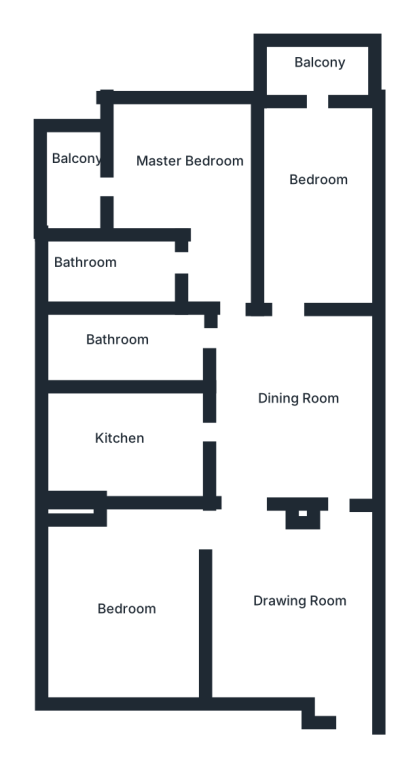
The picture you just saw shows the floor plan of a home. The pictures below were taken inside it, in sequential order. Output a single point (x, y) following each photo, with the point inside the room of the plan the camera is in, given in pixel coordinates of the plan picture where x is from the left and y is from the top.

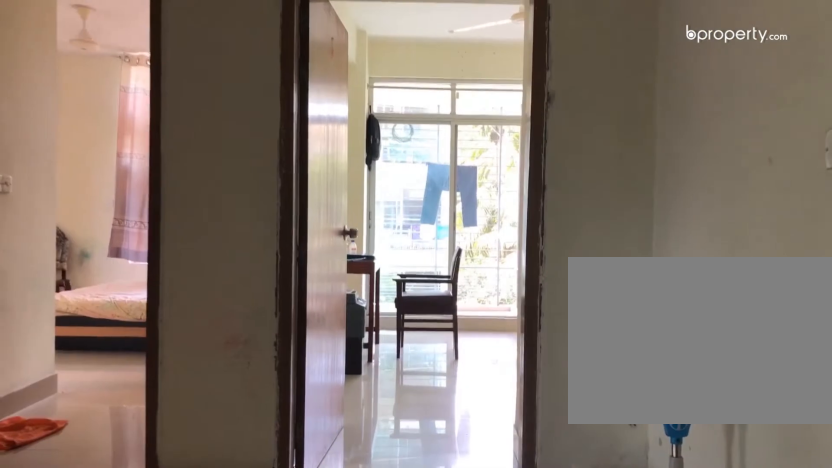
(286, 347)
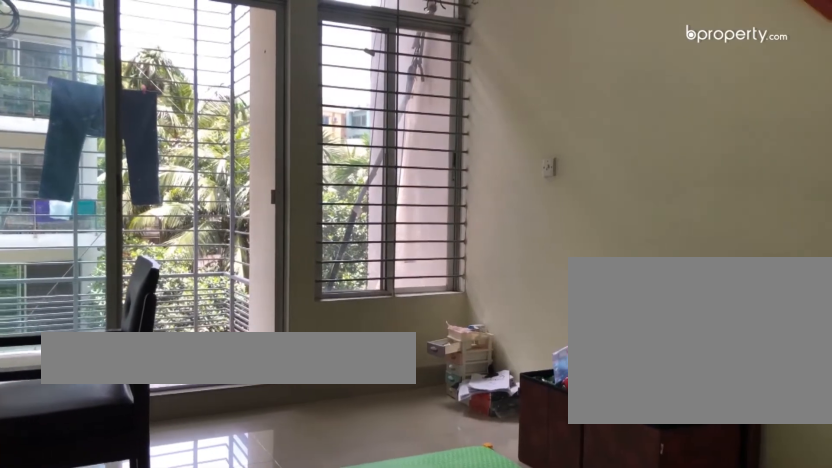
(316, 212)
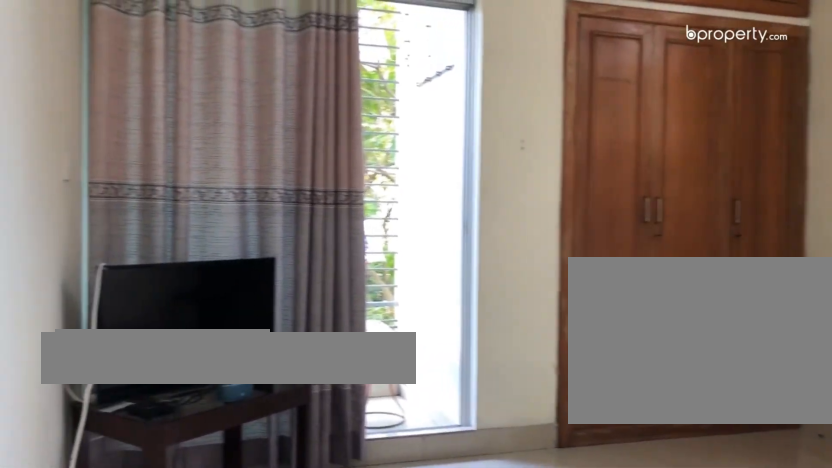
(206, 185)
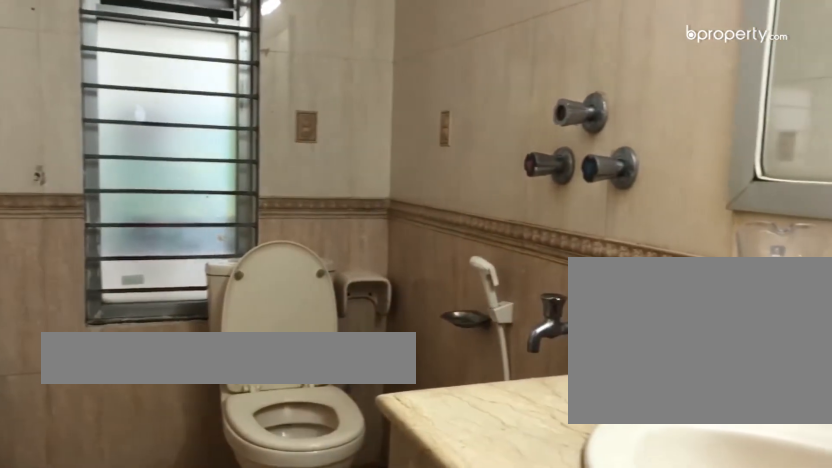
(117, 271)
